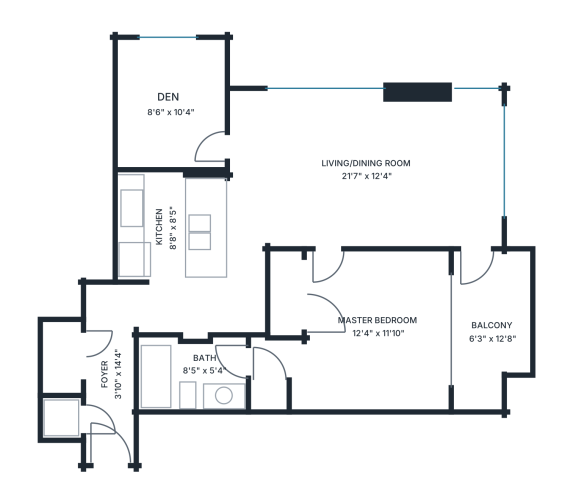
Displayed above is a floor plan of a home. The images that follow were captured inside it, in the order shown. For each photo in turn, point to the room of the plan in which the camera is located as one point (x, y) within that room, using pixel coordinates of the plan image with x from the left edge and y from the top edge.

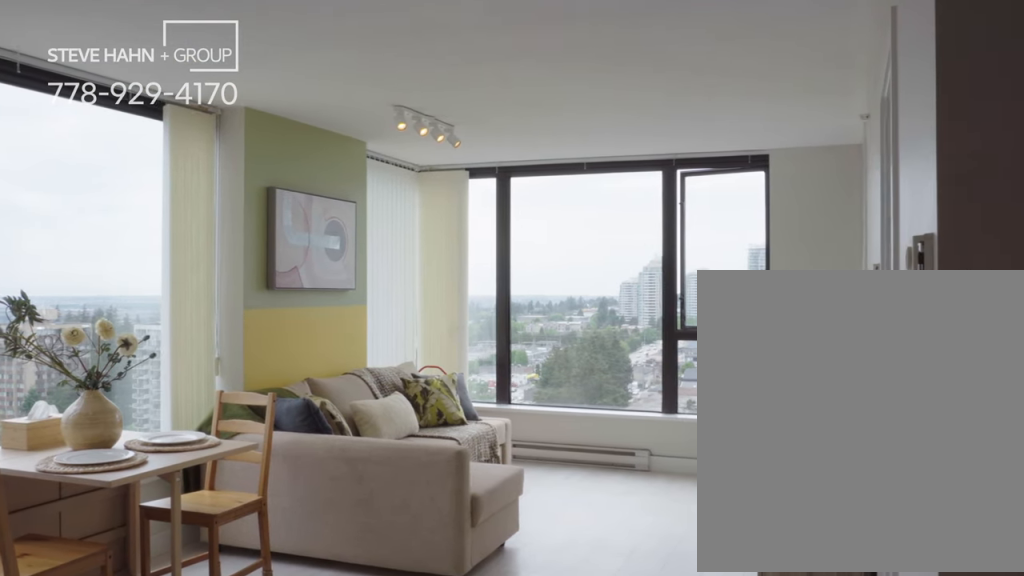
(363, 152)
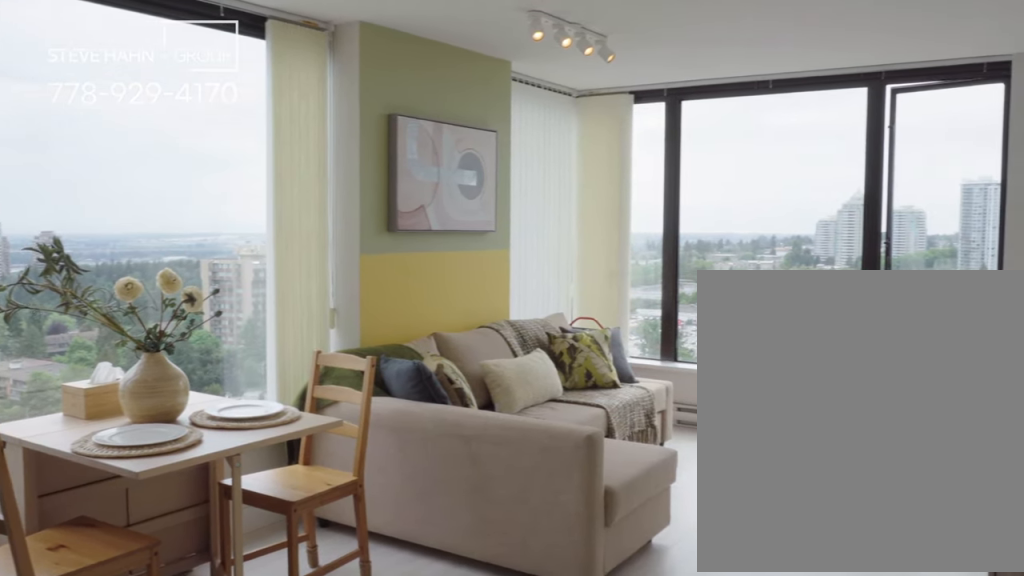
(363, 152)
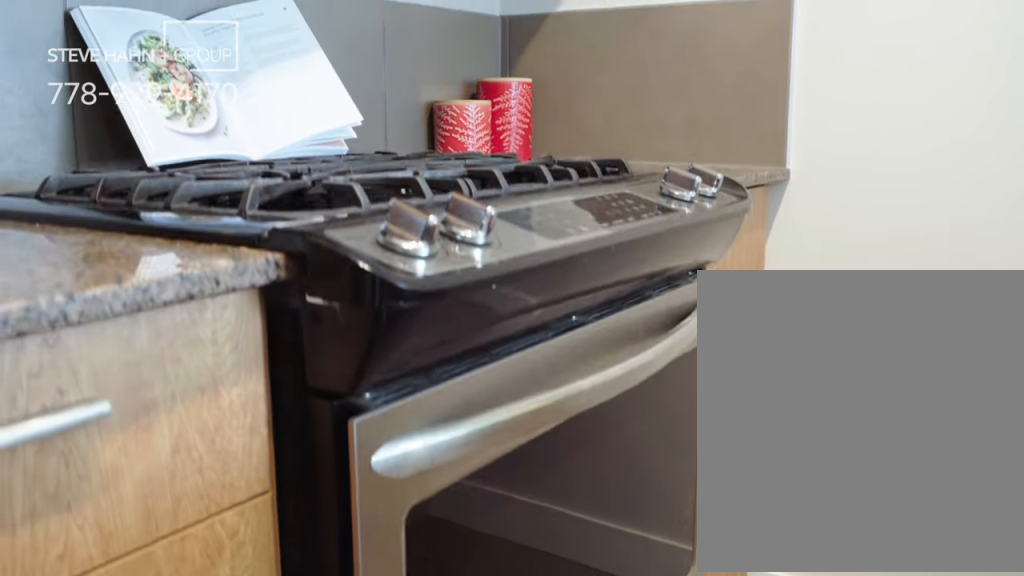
(209, 265)
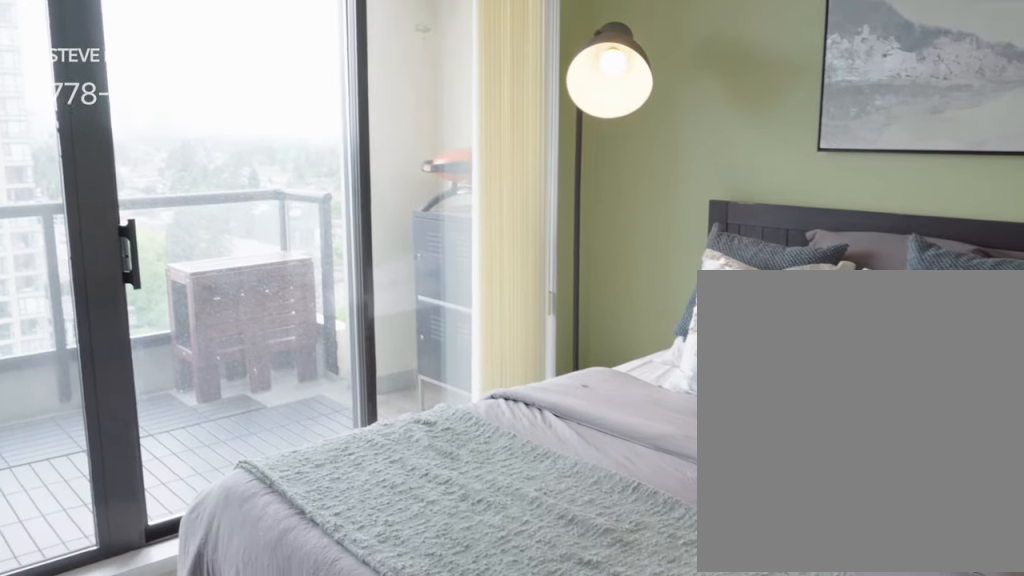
(373, 306)
